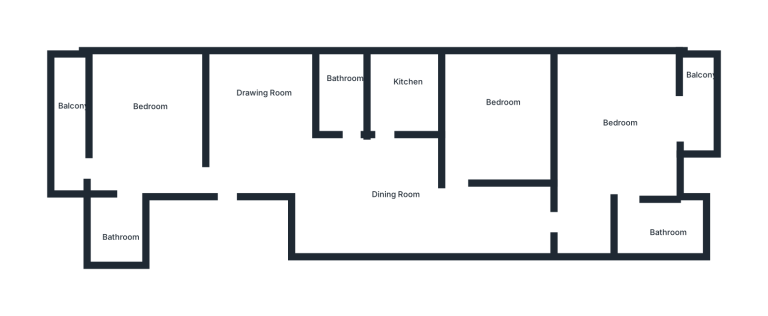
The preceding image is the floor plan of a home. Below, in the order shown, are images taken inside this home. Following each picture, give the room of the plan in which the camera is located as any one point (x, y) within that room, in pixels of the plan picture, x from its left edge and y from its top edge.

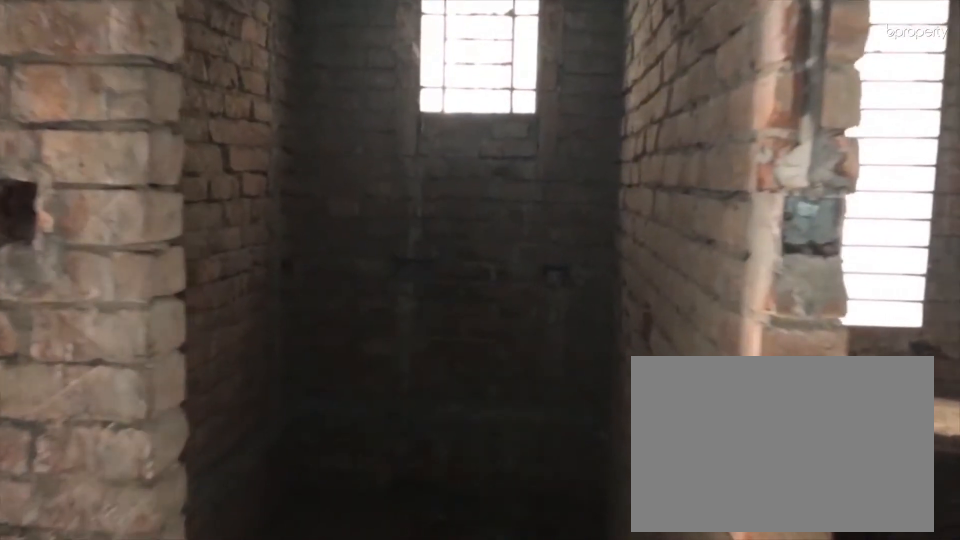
(347, 133)
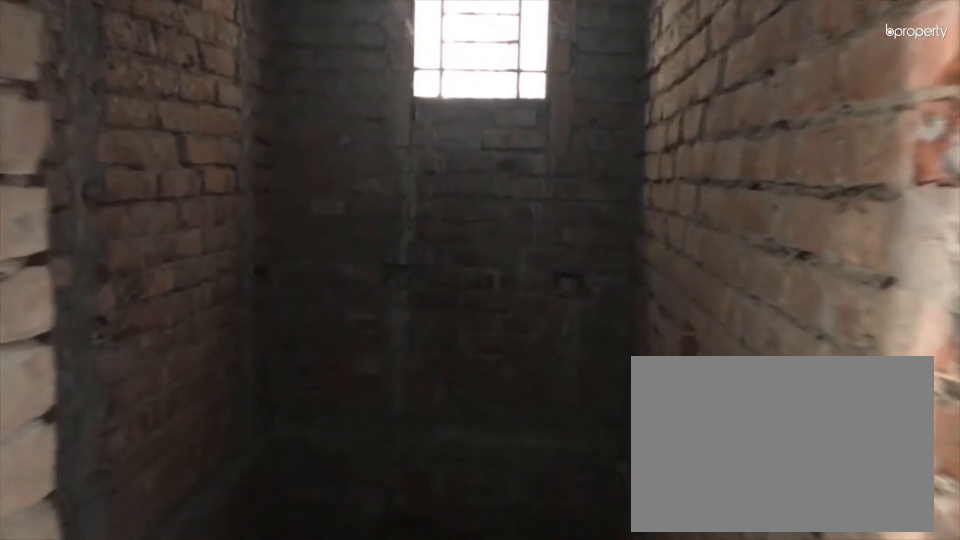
(347, 133)
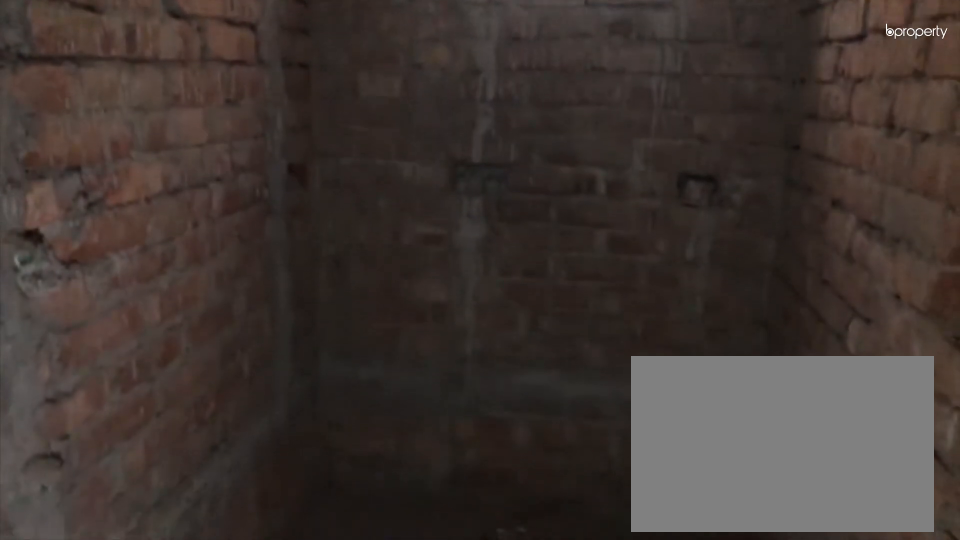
(343, 89)
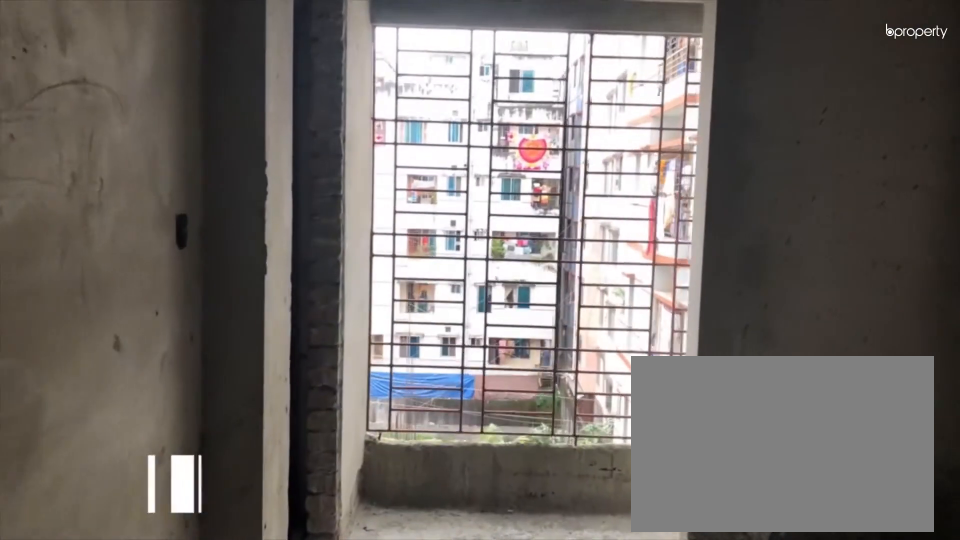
(180, 170)
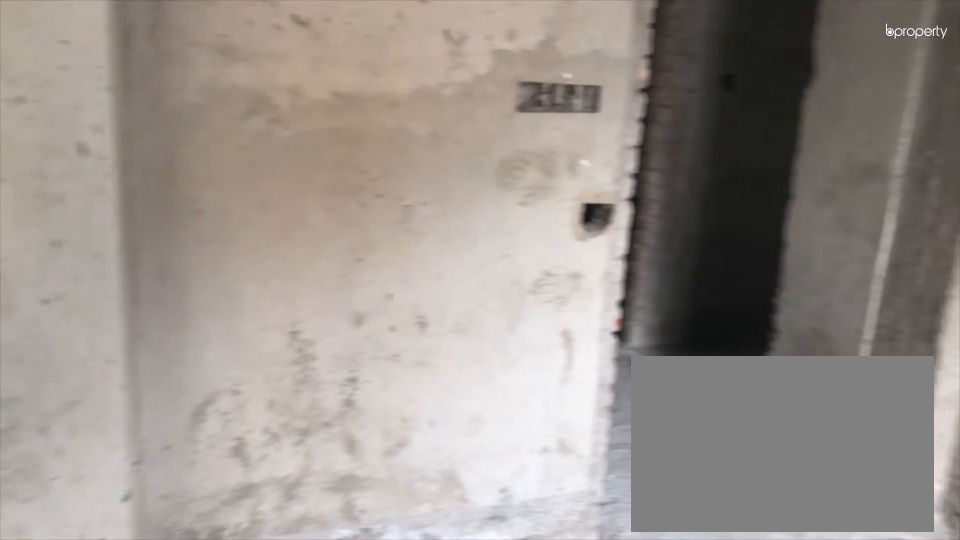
(132, 116)
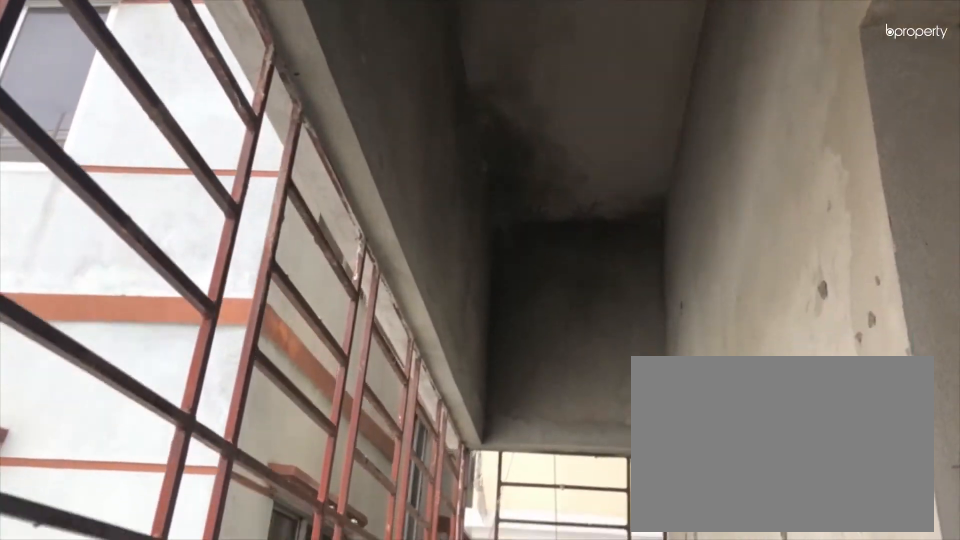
(68, 123)
